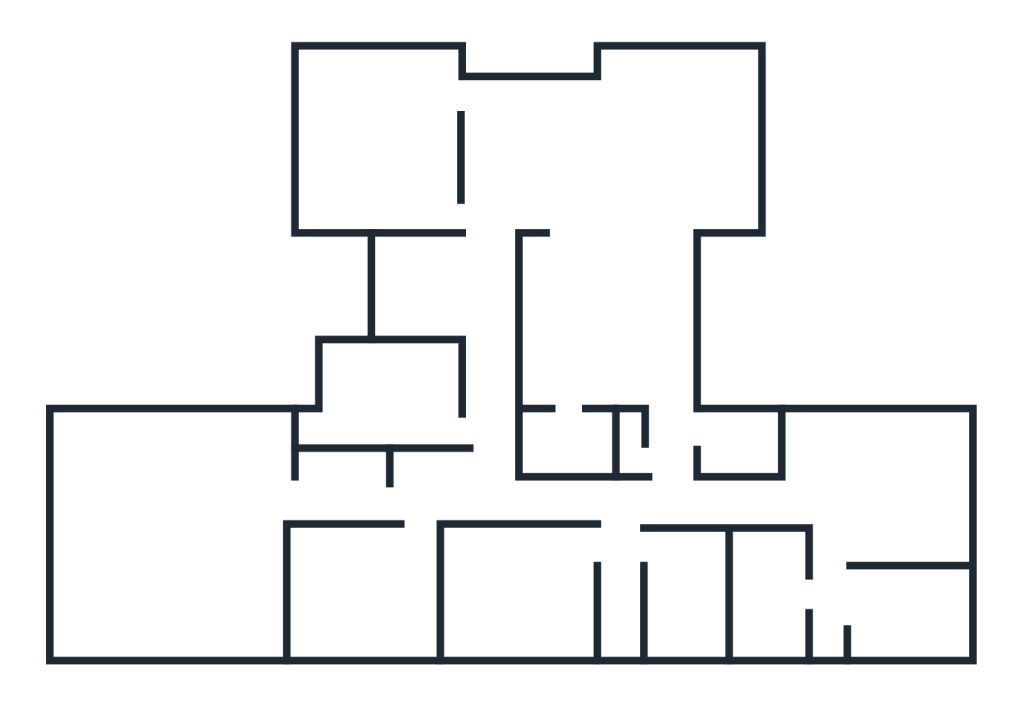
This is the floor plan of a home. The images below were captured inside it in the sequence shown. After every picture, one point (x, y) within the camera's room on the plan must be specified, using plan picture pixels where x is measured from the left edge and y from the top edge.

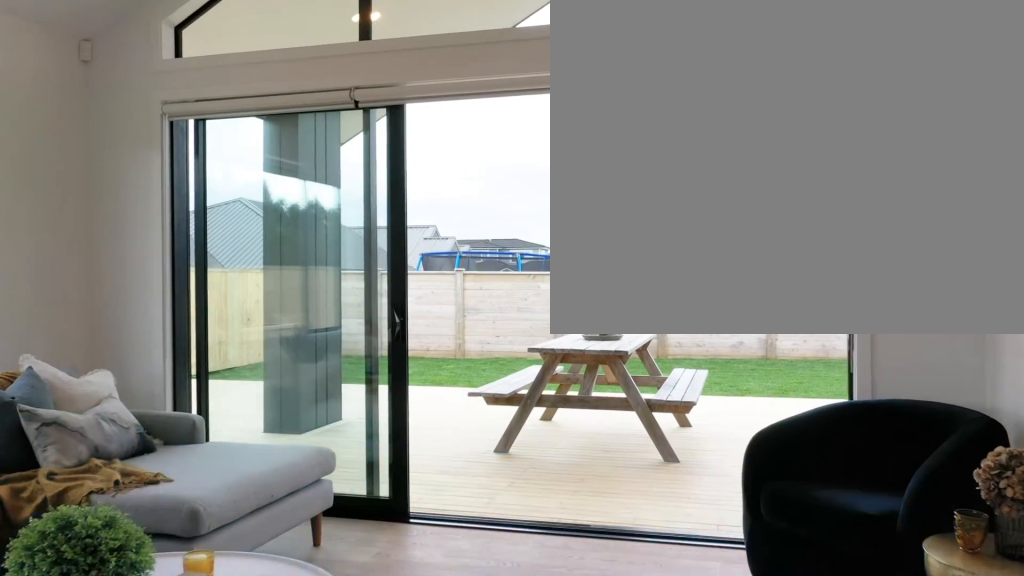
(528, 154)
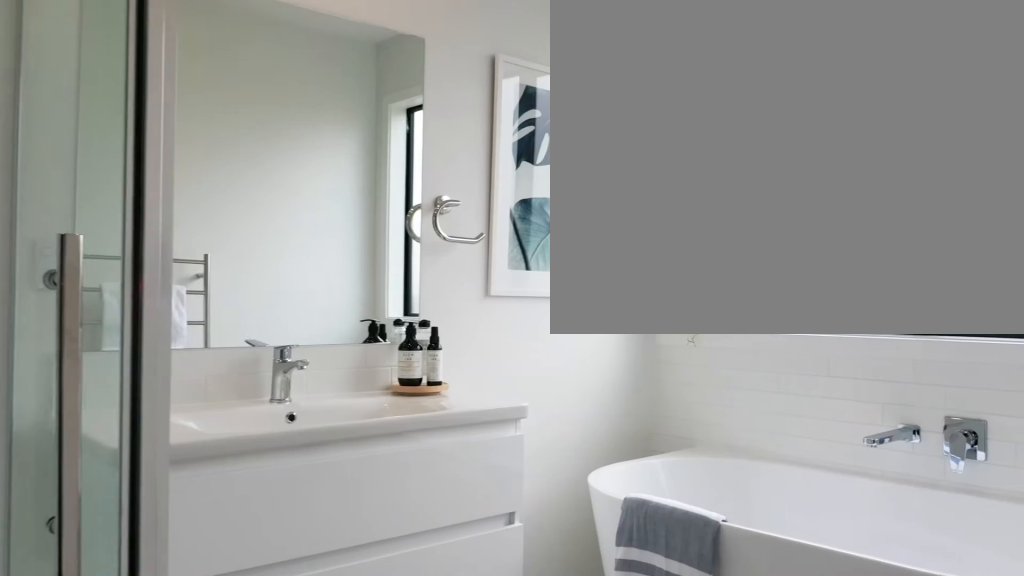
(687, 594)
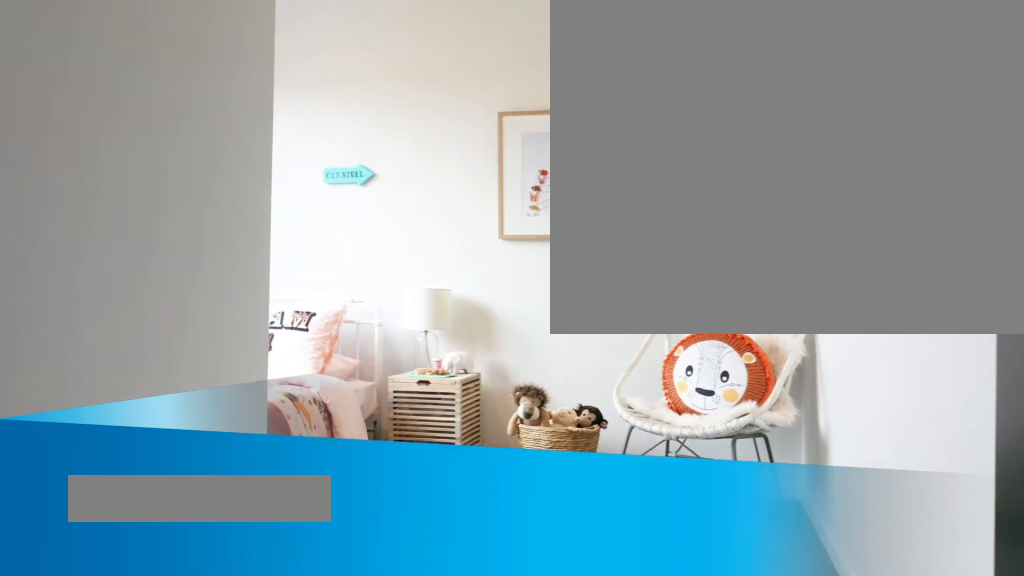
(518, 593)
